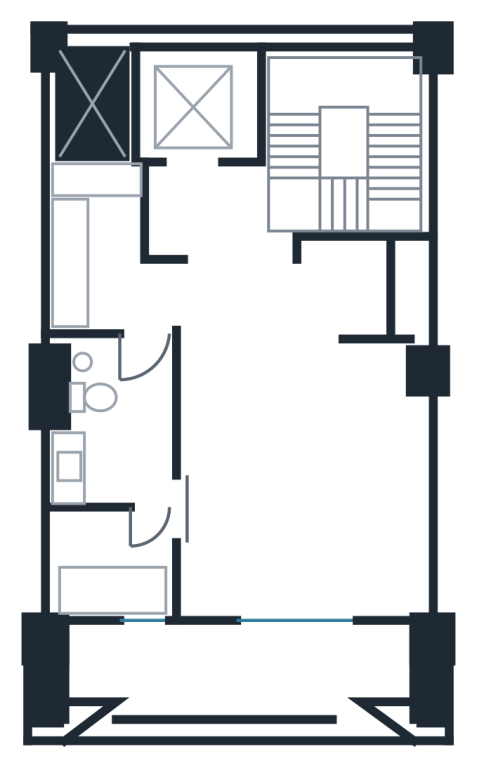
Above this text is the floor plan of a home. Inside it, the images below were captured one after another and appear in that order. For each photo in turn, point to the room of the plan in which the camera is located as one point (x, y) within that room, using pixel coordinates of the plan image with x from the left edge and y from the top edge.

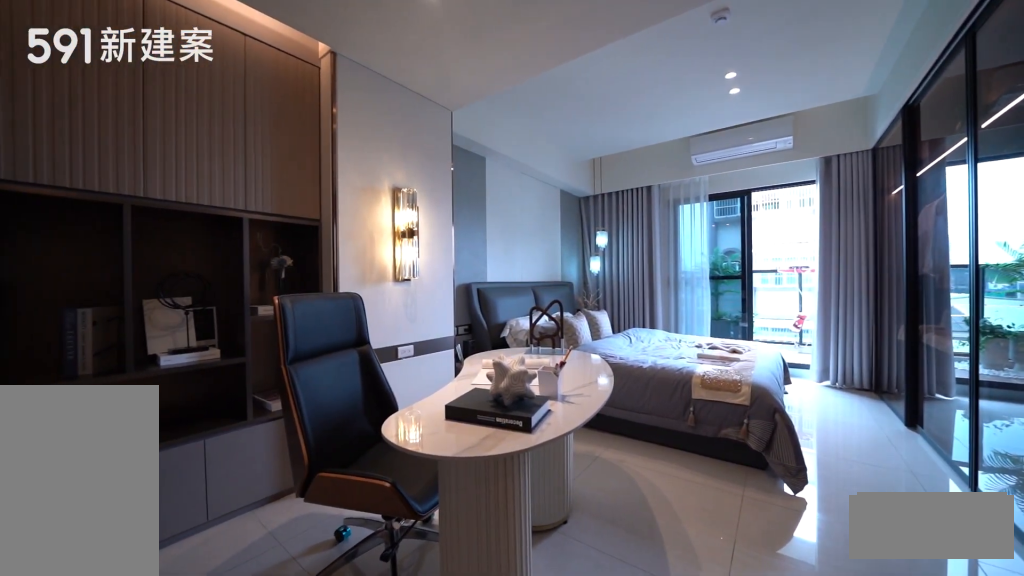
(308, 435)
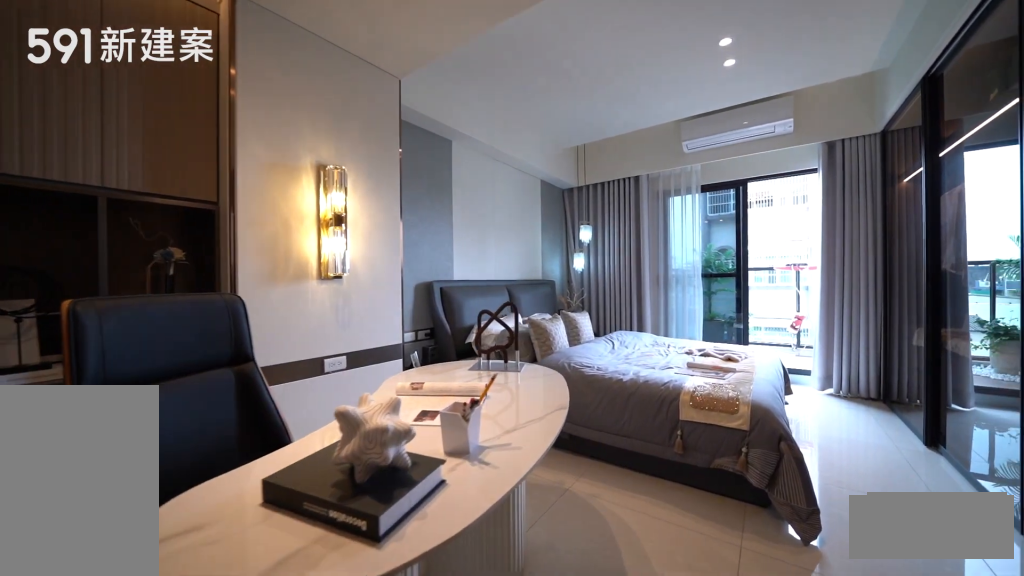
(308, 435)
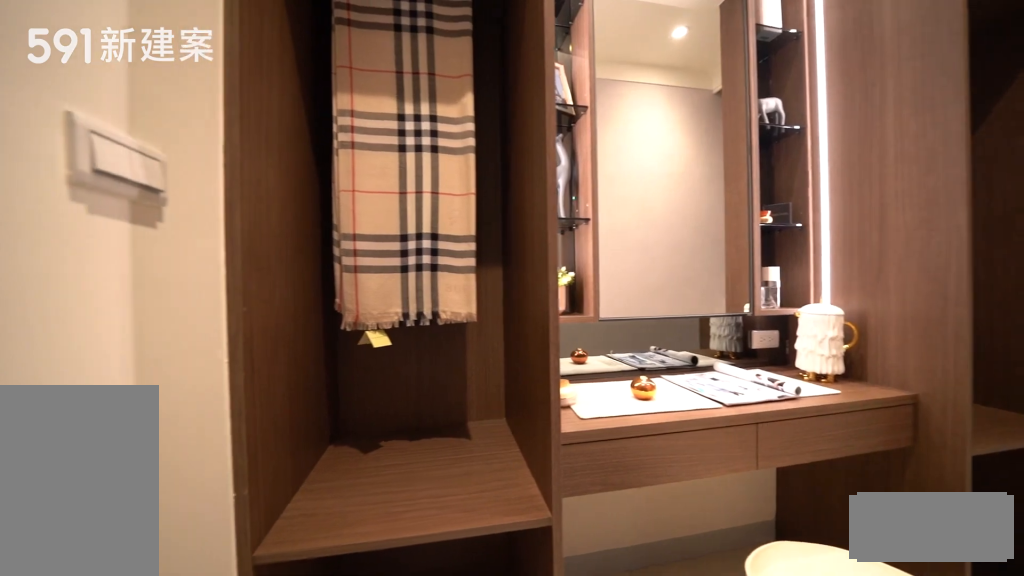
(101, 248)
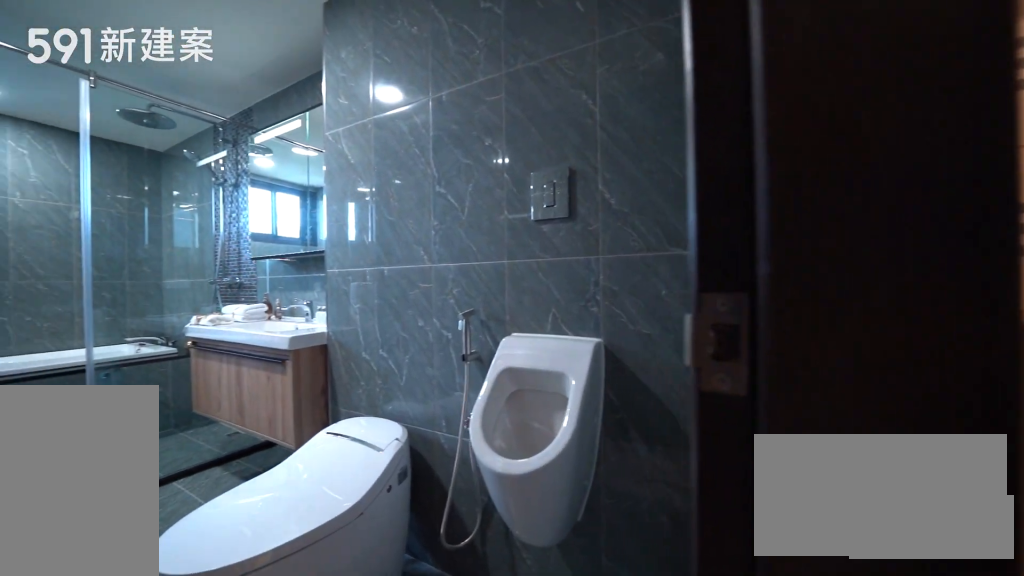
(106, 481)
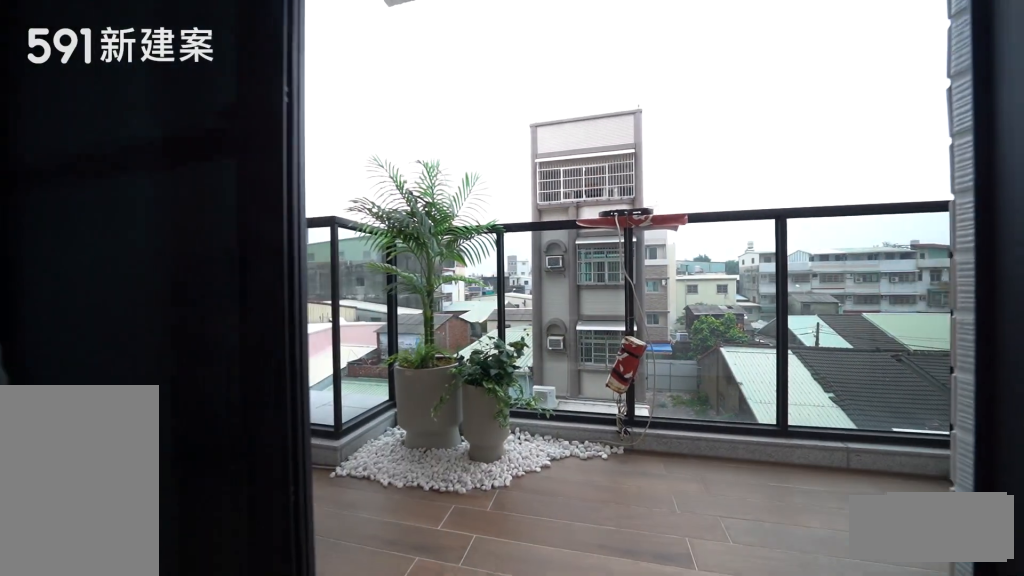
(238, 672)
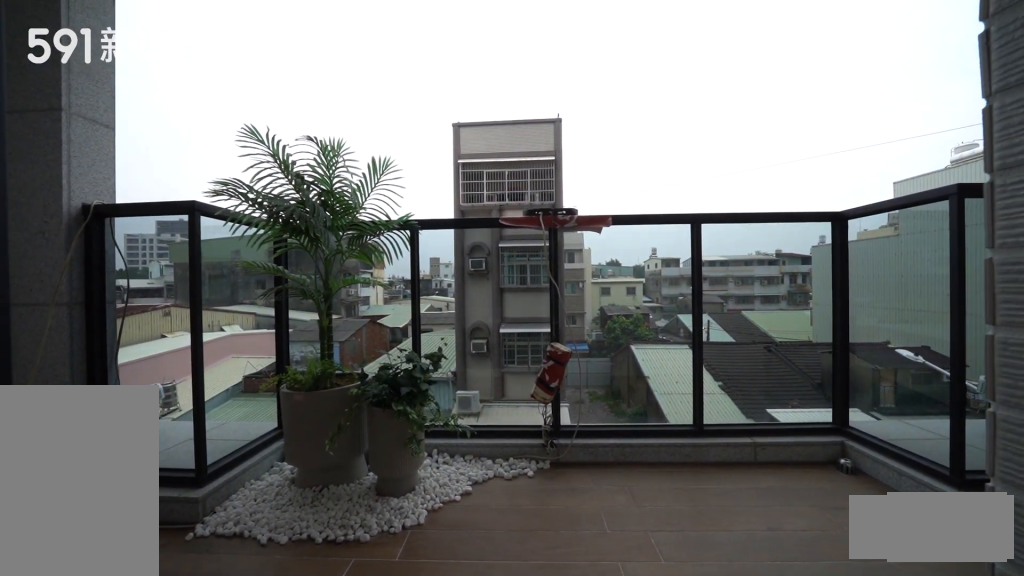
(238, 672)
